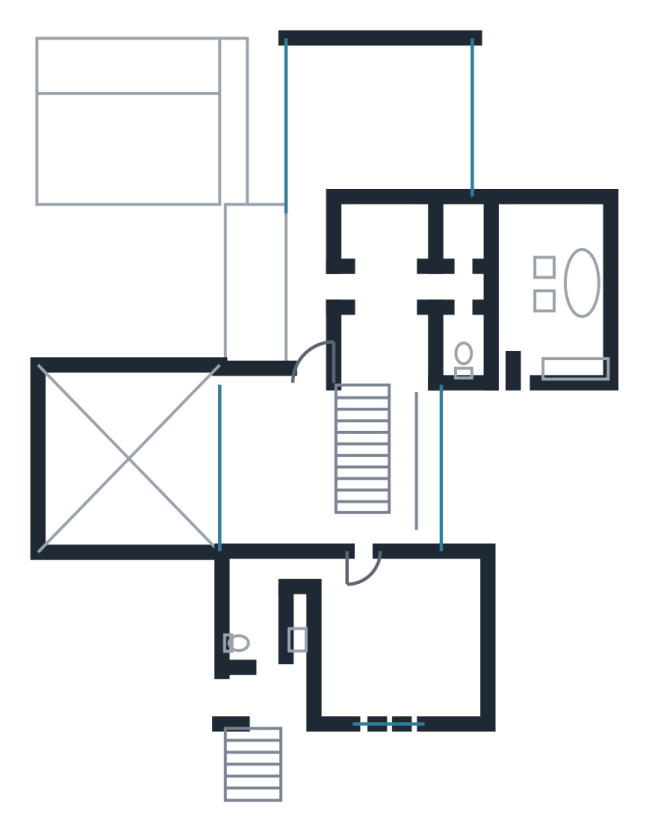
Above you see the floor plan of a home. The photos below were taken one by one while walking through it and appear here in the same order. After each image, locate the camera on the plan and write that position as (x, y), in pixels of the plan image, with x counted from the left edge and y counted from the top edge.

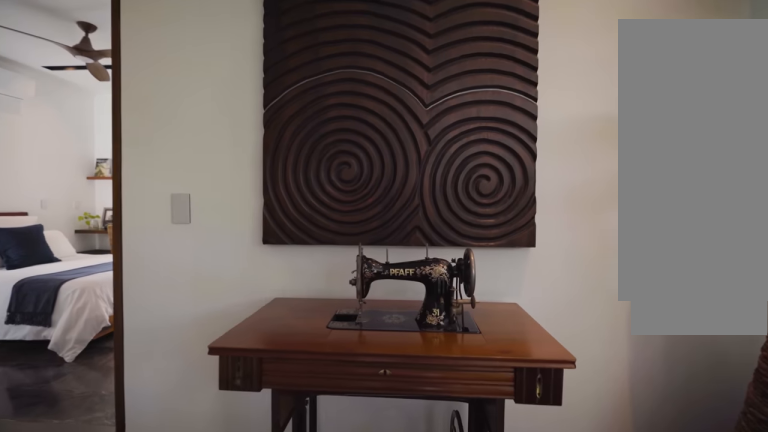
(294, 466)
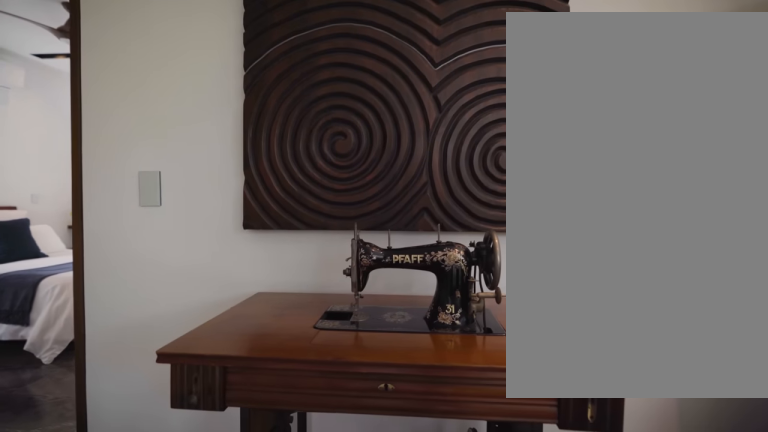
(287, 507)
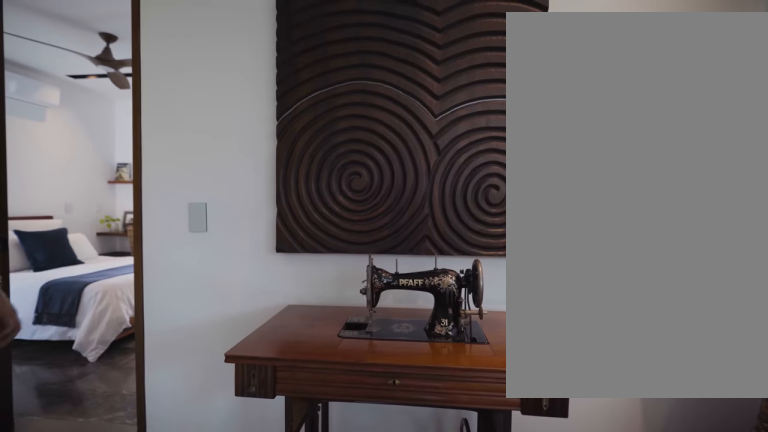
(286, 507)
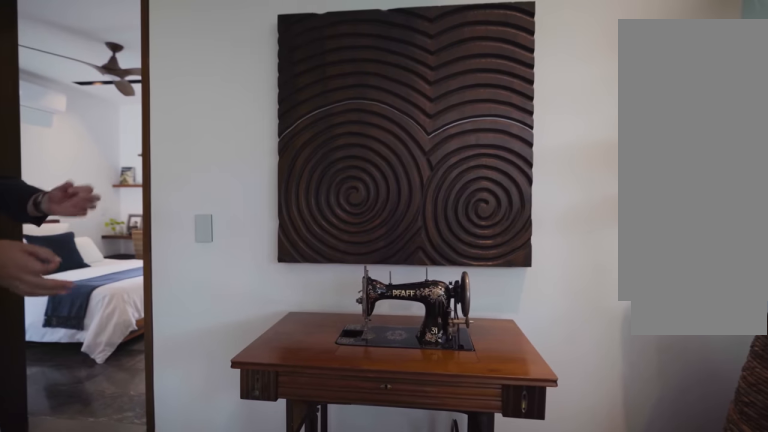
(287, 500)
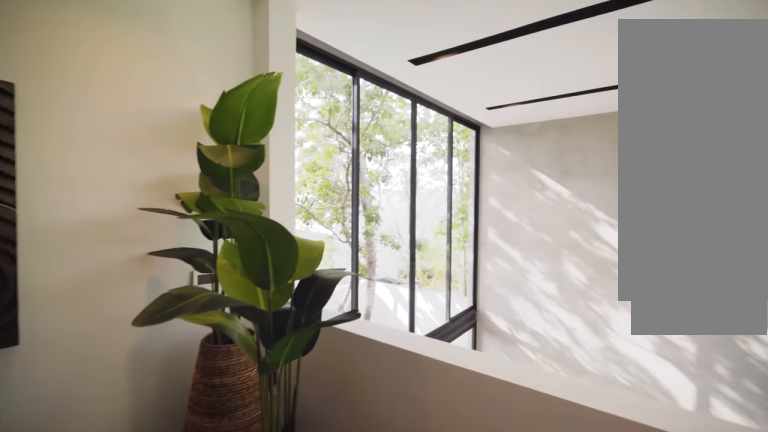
(281, 485)
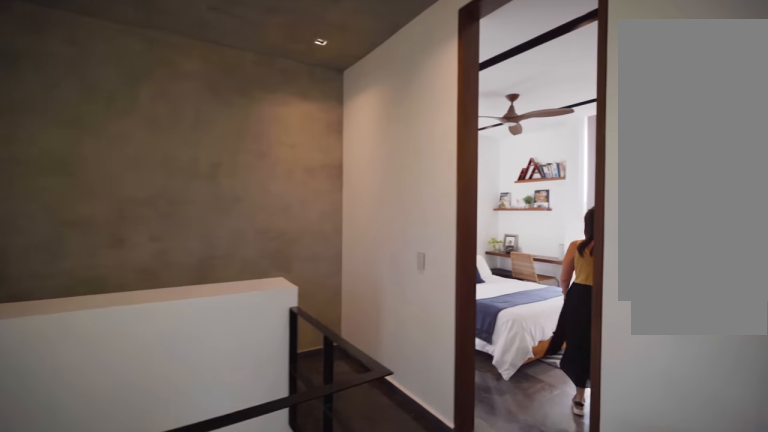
(272, 517)
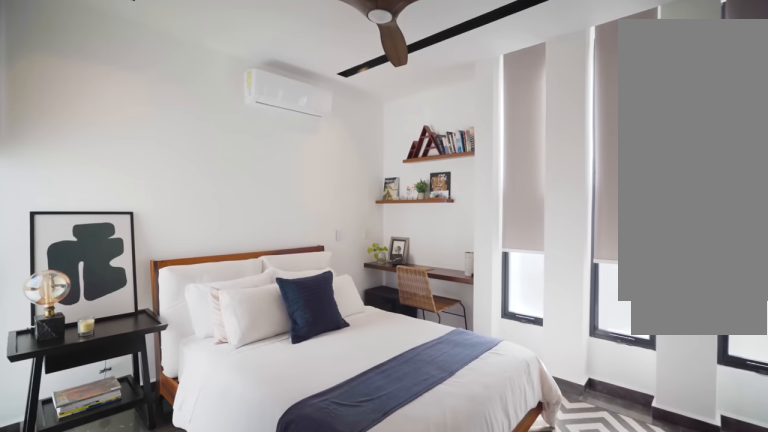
(359, 560)
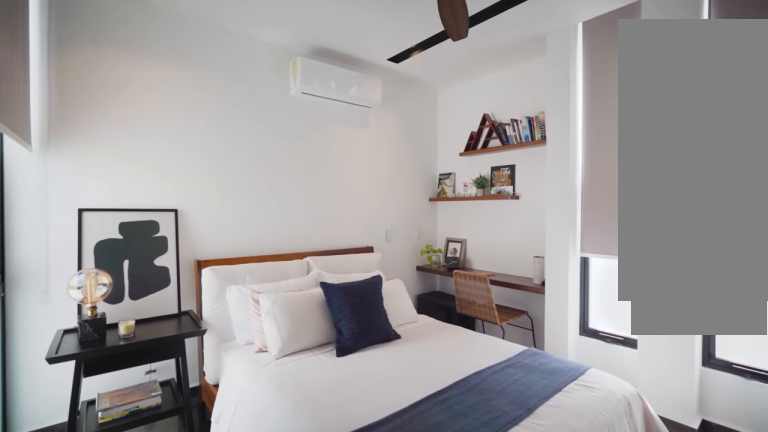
(365, 568)
